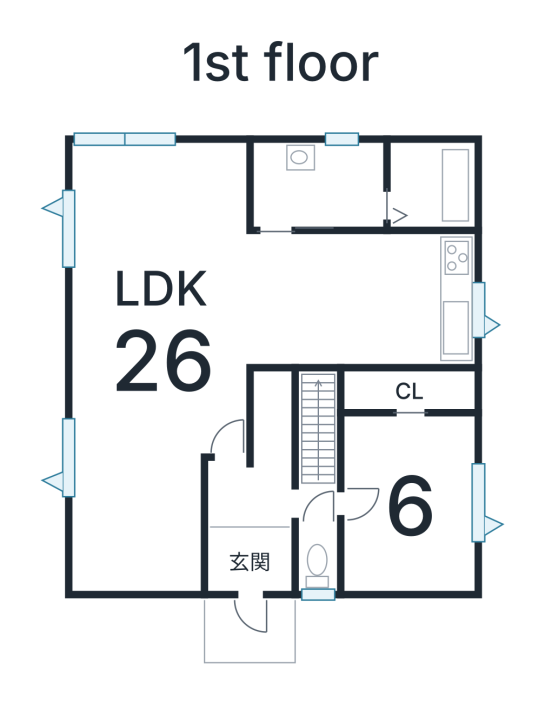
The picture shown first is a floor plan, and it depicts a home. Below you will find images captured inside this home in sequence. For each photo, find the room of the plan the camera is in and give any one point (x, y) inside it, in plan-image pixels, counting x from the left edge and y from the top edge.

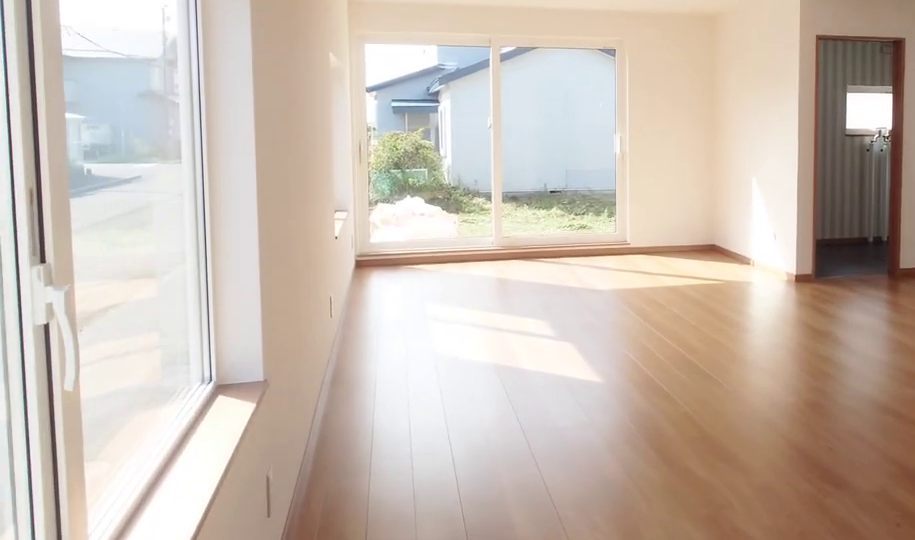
(153, 365)
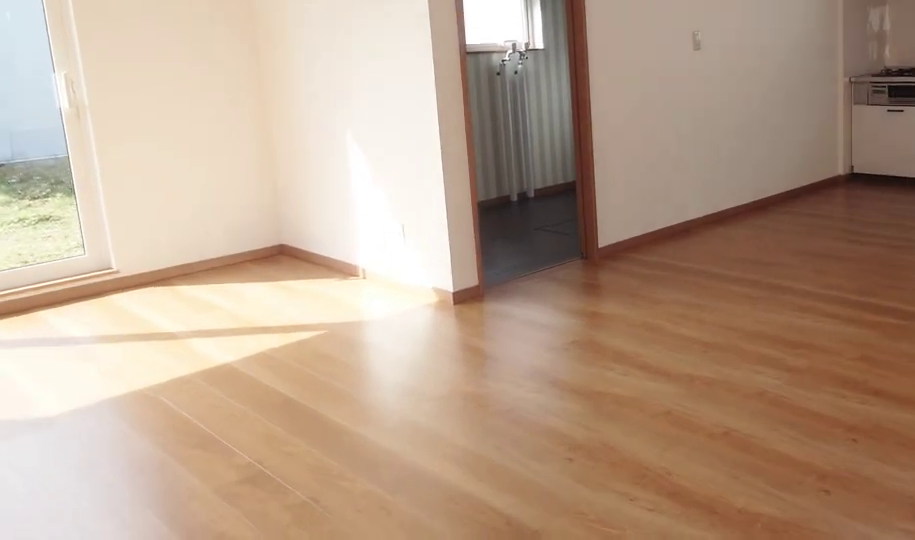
(153, 365)
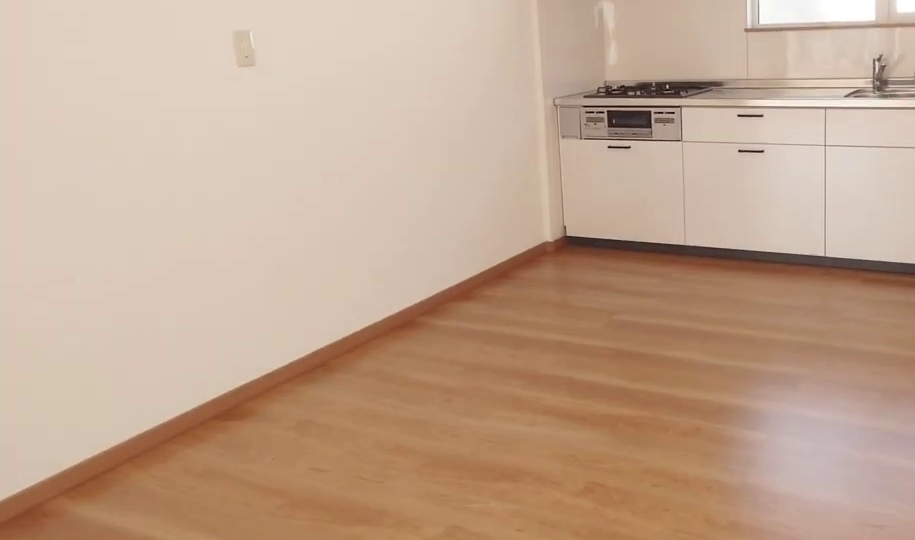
(384, 303)
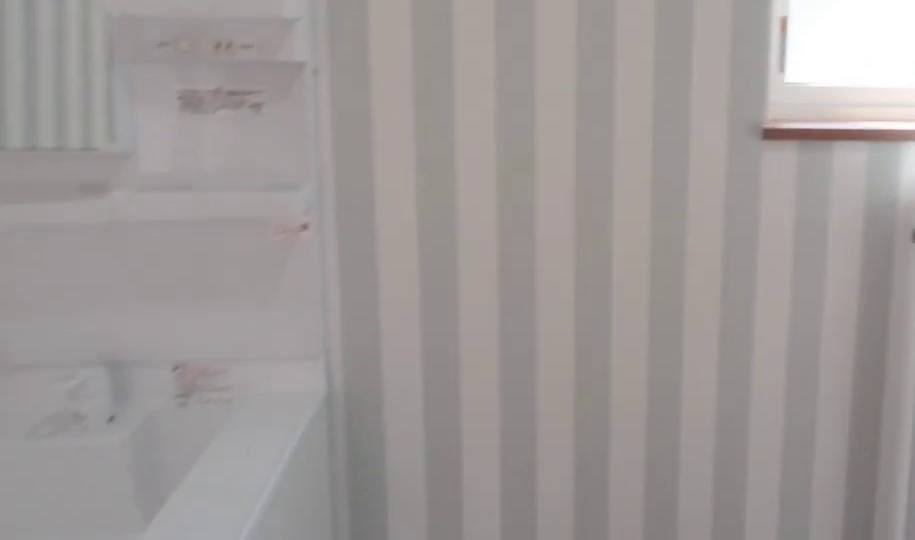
(319, 182)
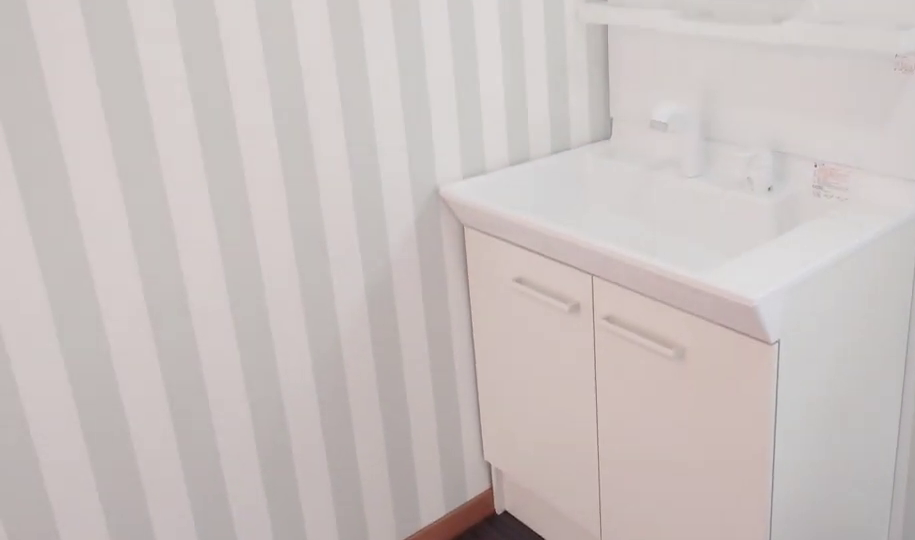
(319, 182)
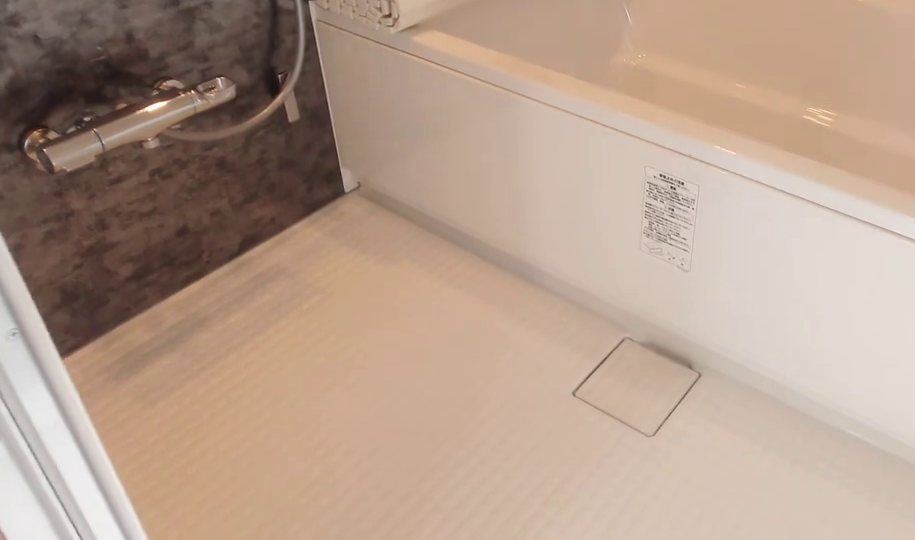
(430, 186)
